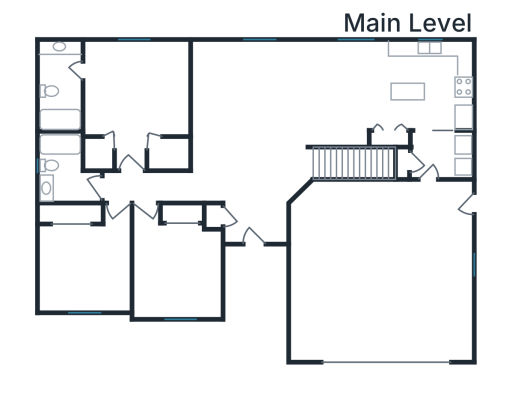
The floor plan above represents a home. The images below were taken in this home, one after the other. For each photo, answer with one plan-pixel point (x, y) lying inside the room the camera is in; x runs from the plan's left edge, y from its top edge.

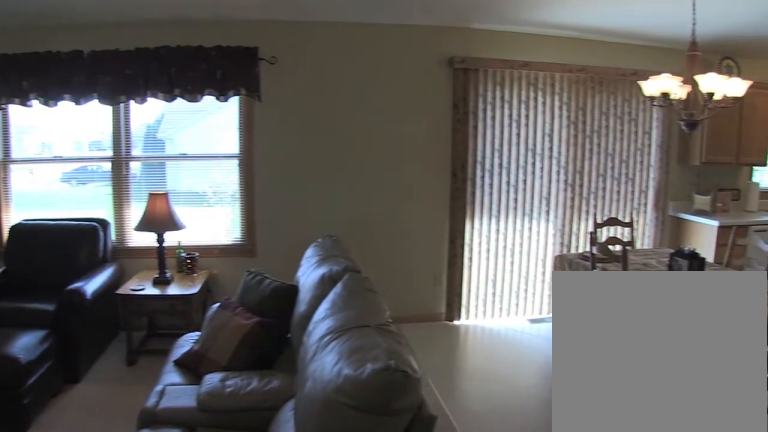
(249, 121)
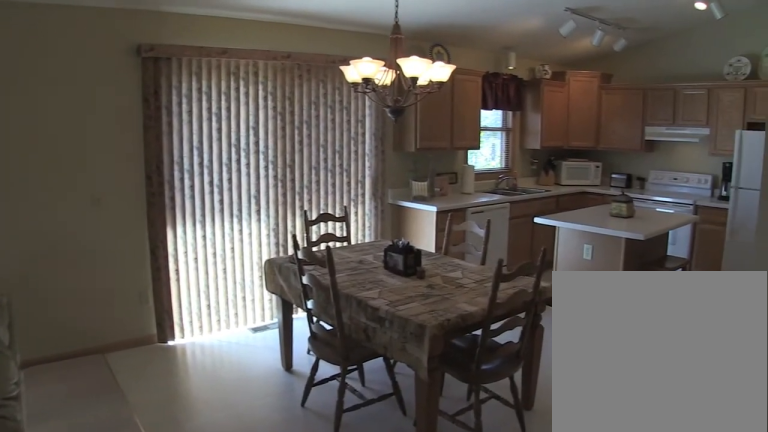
(346, 92)
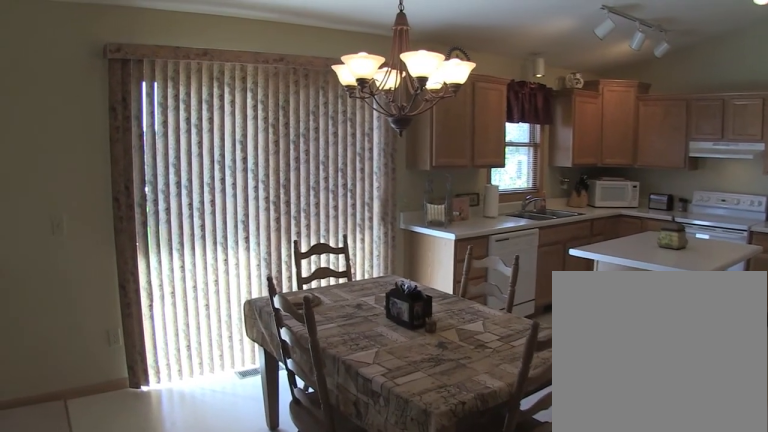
(346, 92)
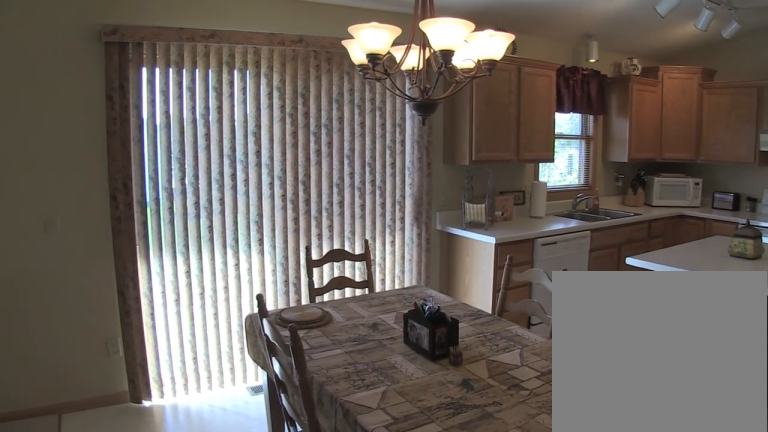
(346, 92)
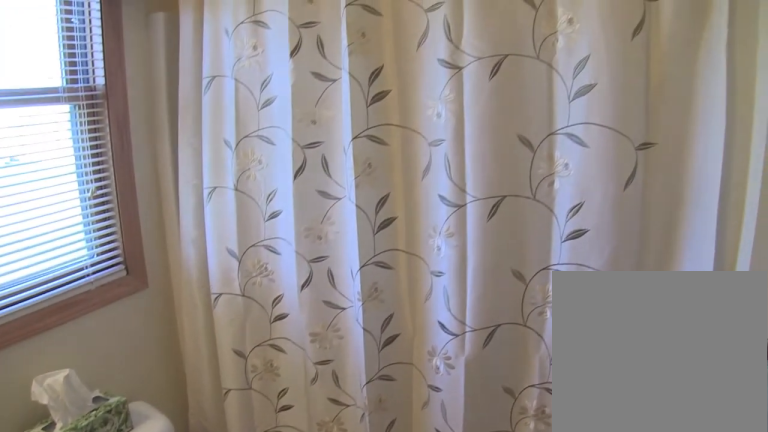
(68, 171)
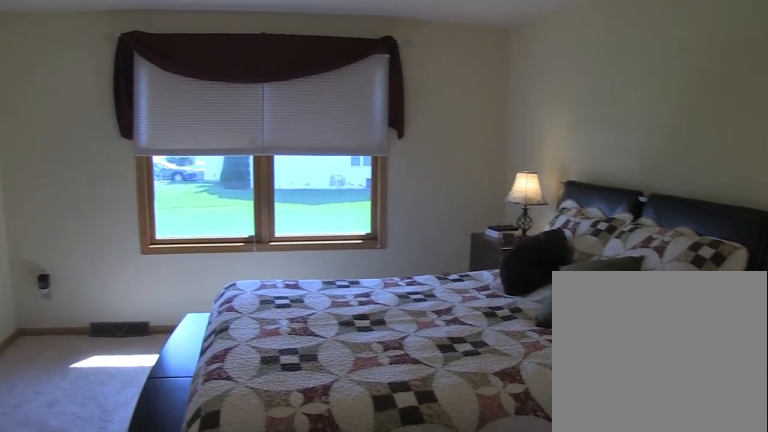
(136, 95)
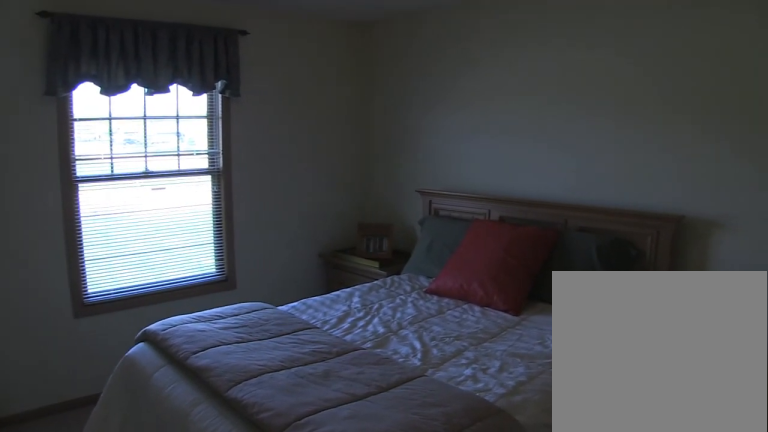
(88, 264)
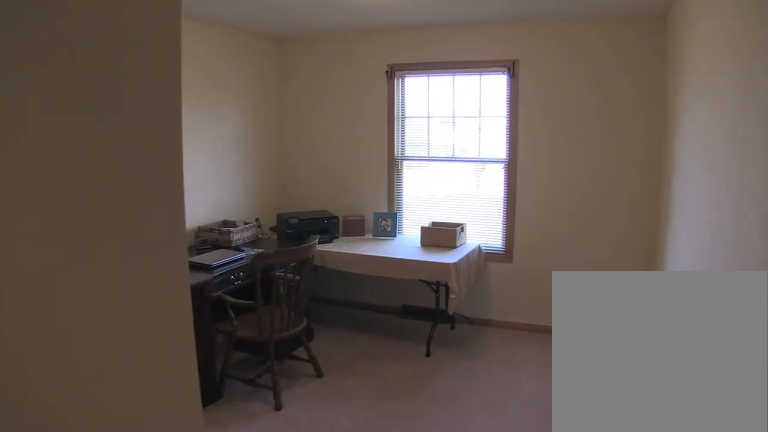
(176, 268)
